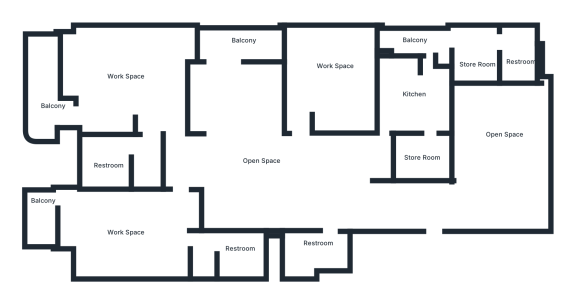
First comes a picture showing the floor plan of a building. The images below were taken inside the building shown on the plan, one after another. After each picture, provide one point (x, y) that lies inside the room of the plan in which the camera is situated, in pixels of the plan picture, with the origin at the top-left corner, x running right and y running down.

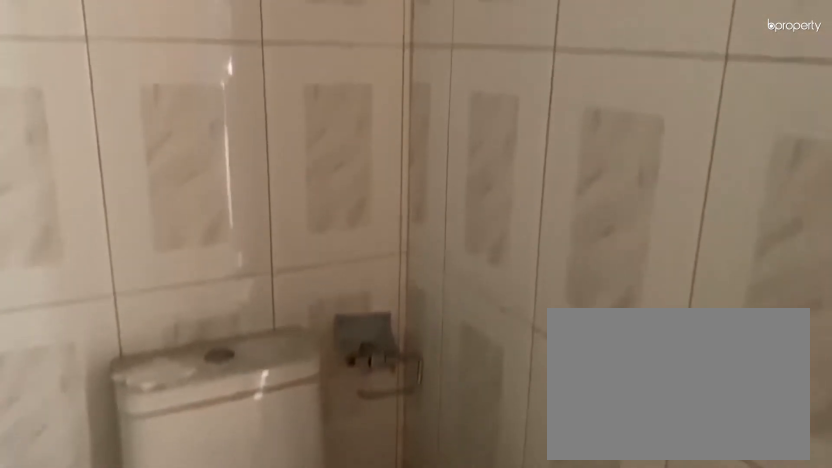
(325, 246)
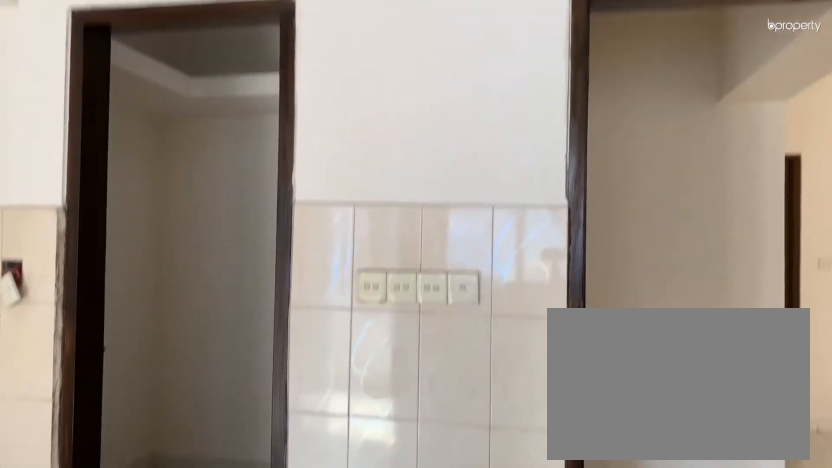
(422, 101)
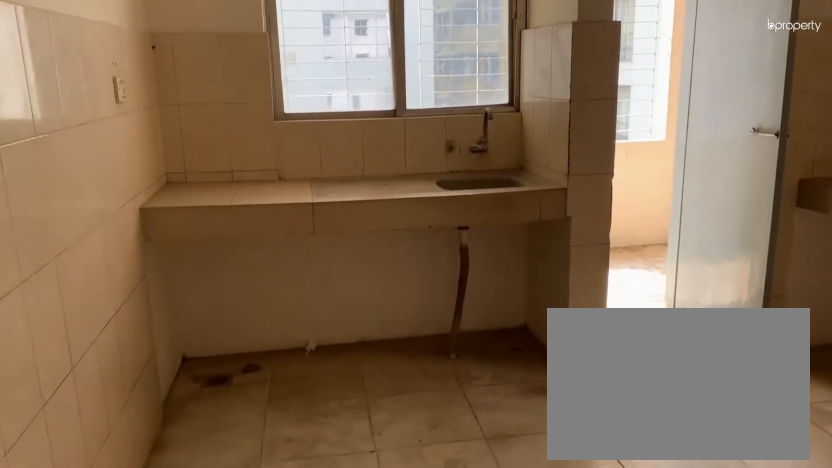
(422, 101)
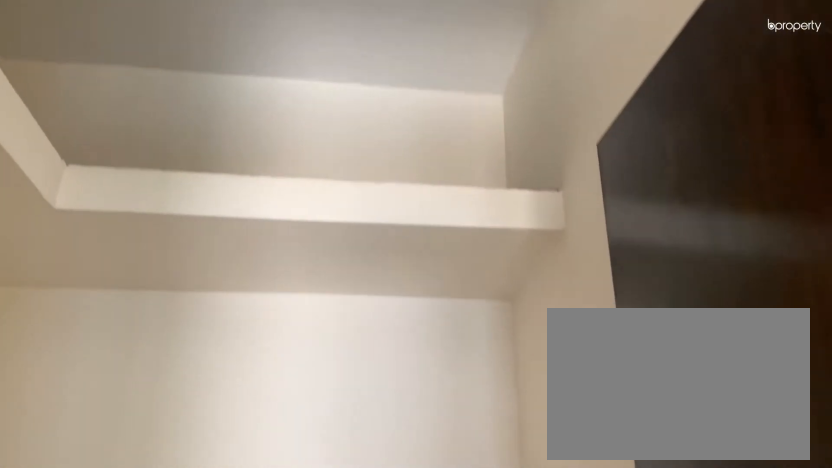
(423, 159)
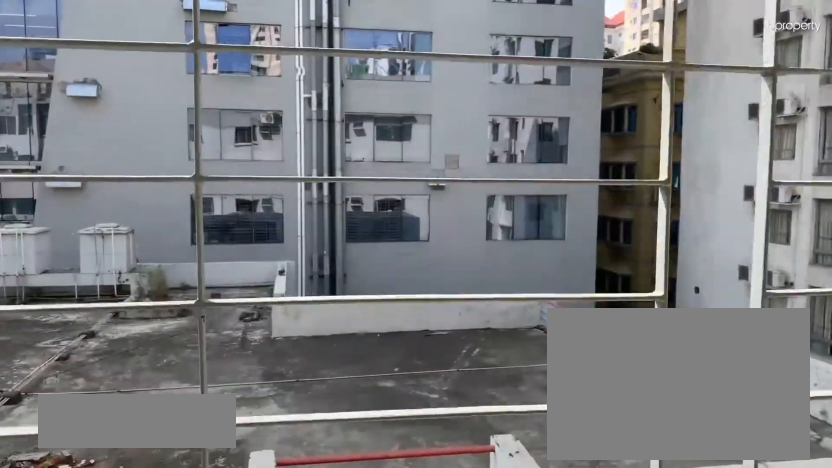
(236, 41)
